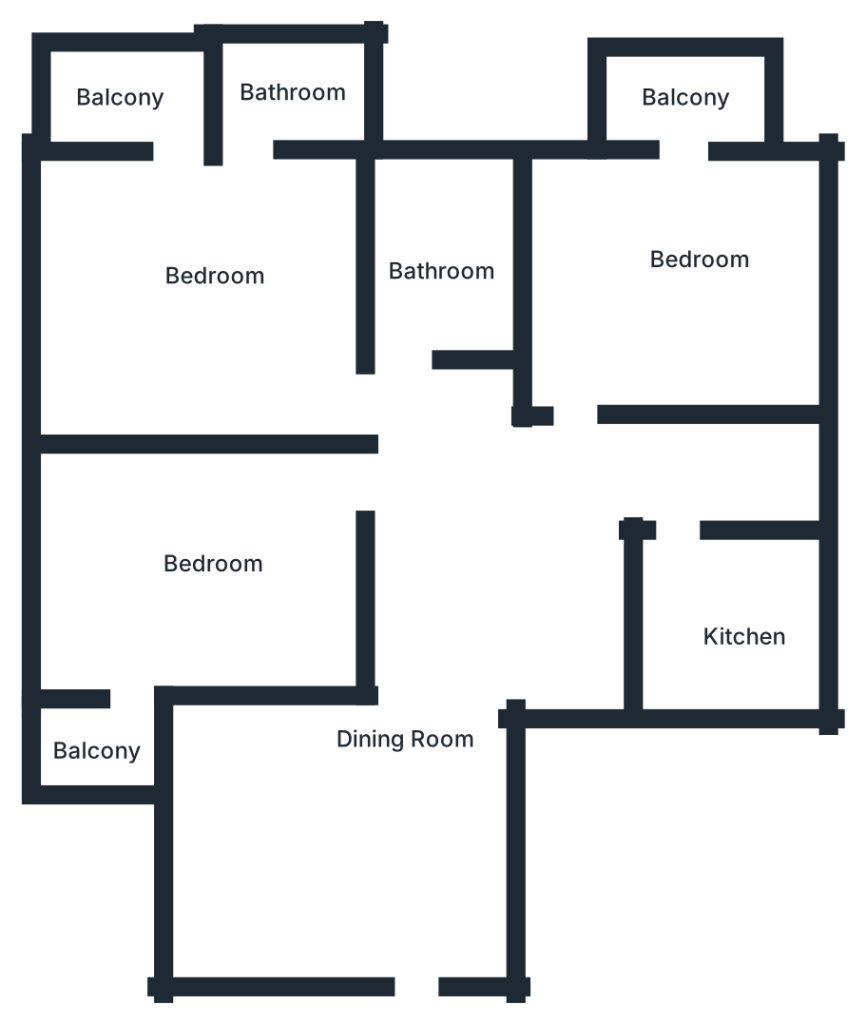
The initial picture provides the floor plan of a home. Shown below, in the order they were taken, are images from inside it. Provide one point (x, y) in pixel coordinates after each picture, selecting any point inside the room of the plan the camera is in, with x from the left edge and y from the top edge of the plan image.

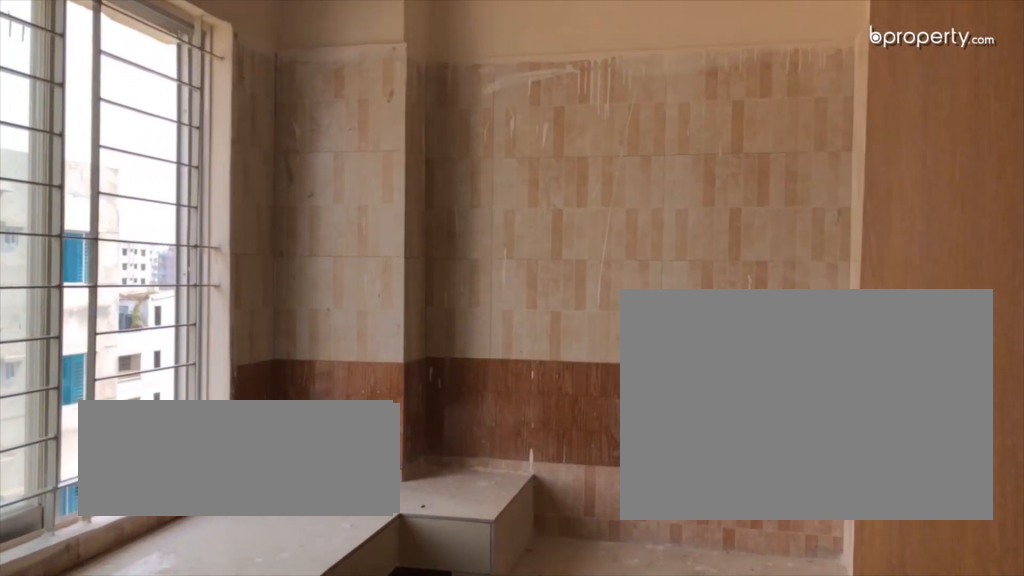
(726, 619)
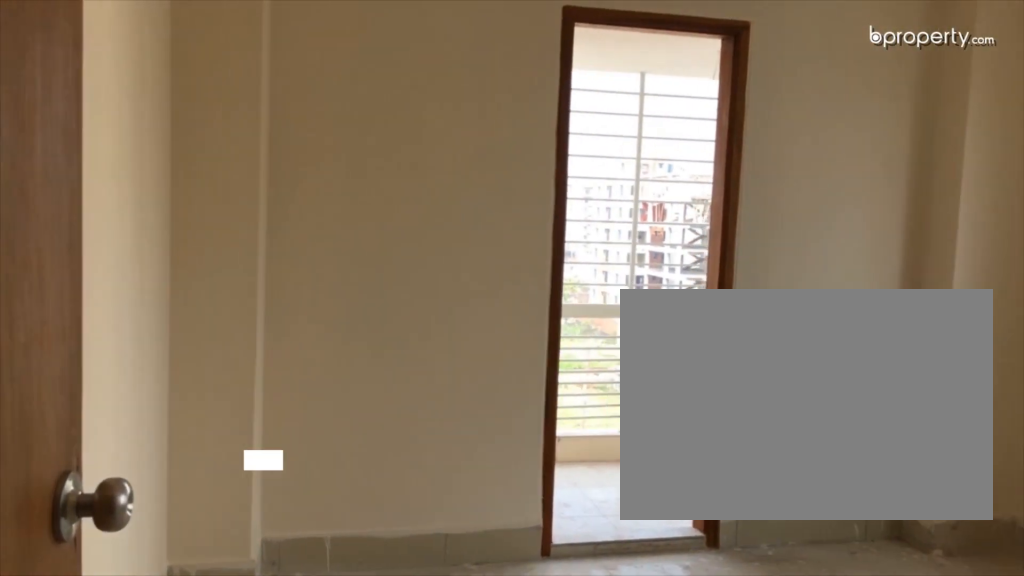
(694, 289)
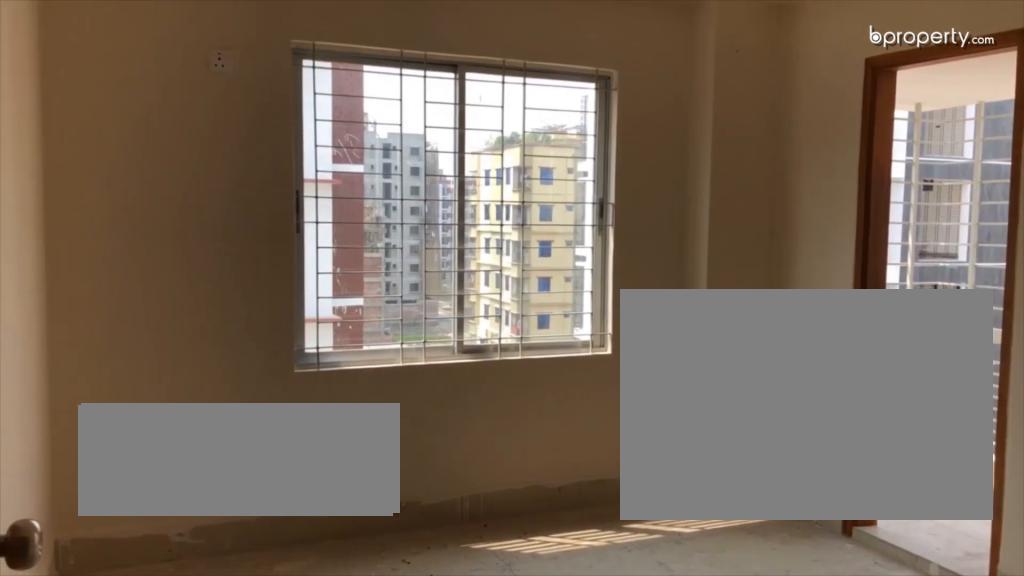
(239, 267)
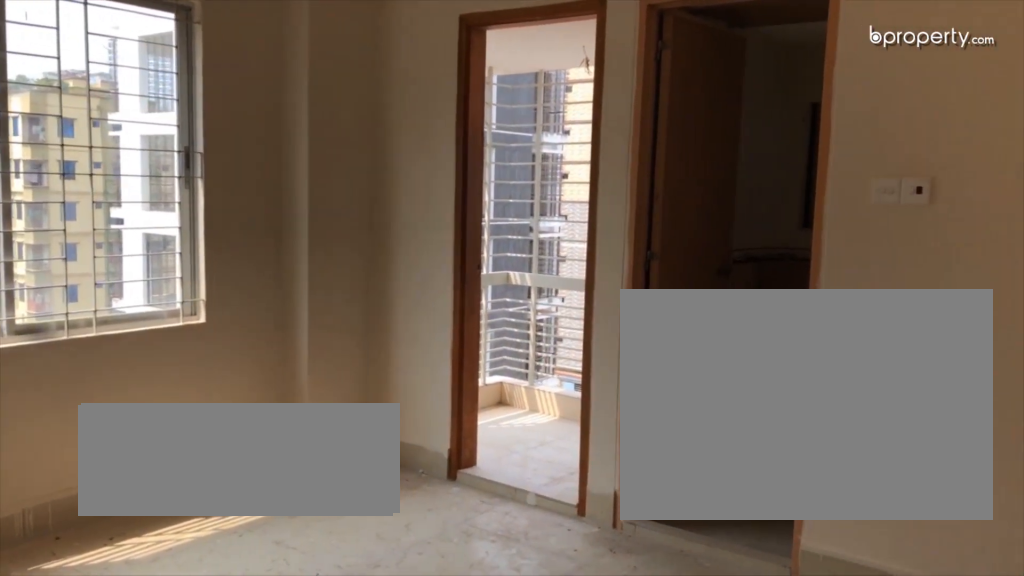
(239, 267)
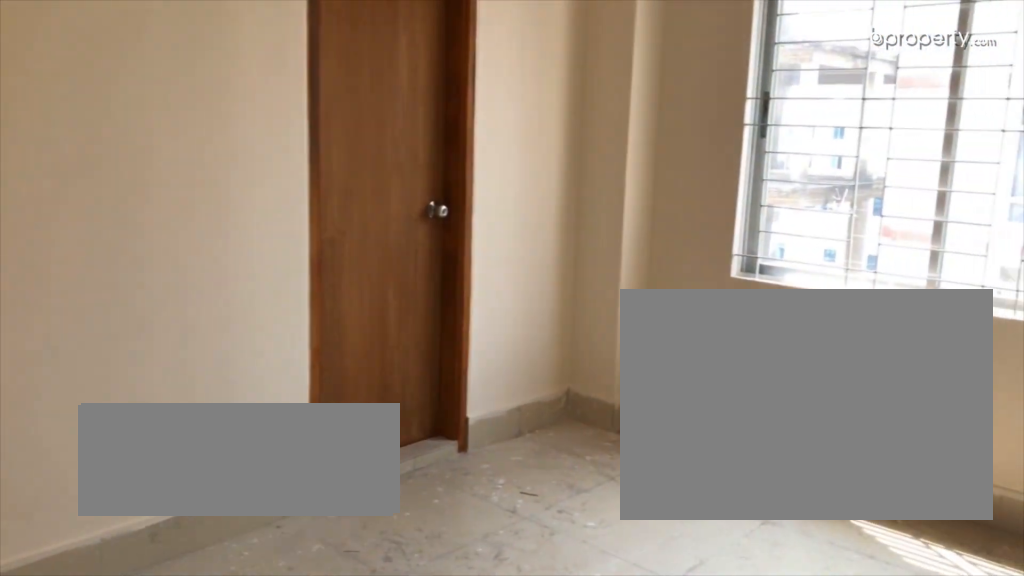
(207, 567)
